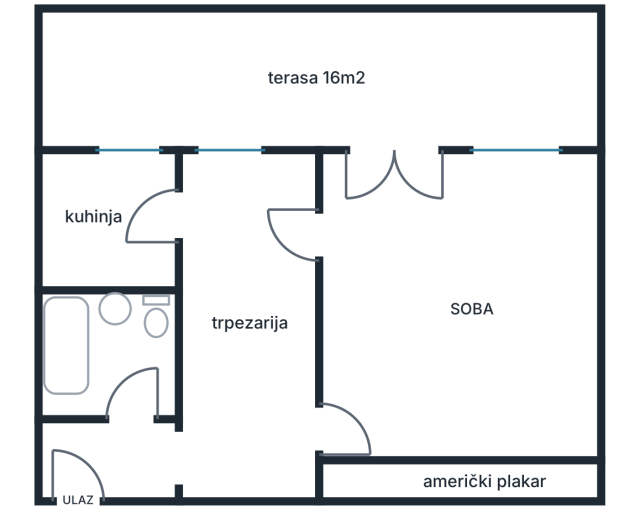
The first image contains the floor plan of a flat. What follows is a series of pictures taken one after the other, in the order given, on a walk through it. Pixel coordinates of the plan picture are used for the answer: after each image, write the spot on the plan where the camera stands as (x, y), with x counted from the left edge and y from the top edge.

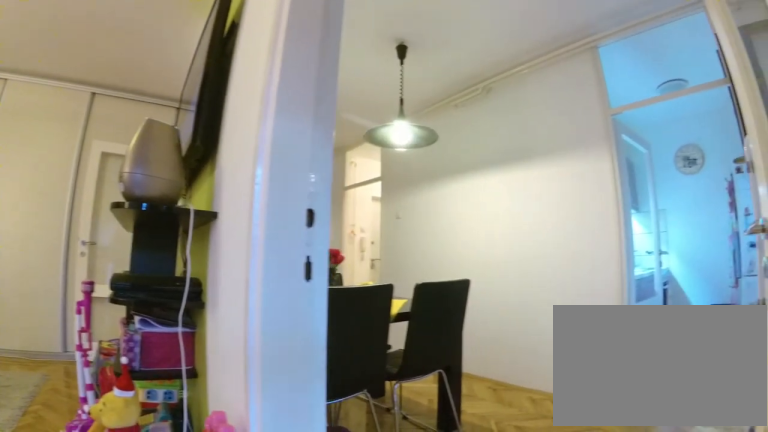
(416, 213)
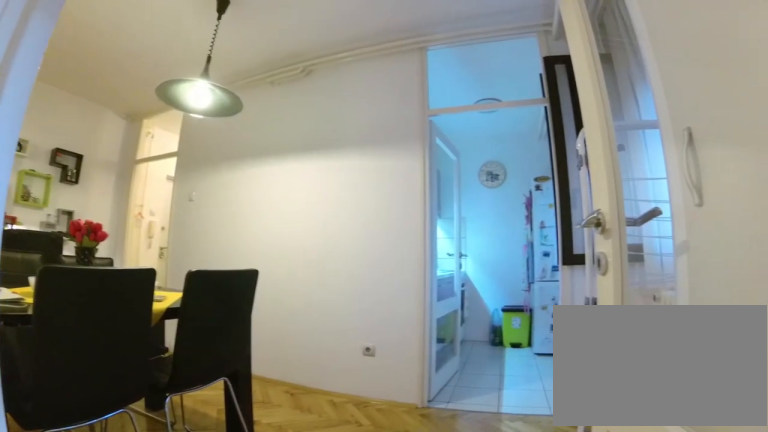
(380, 226)
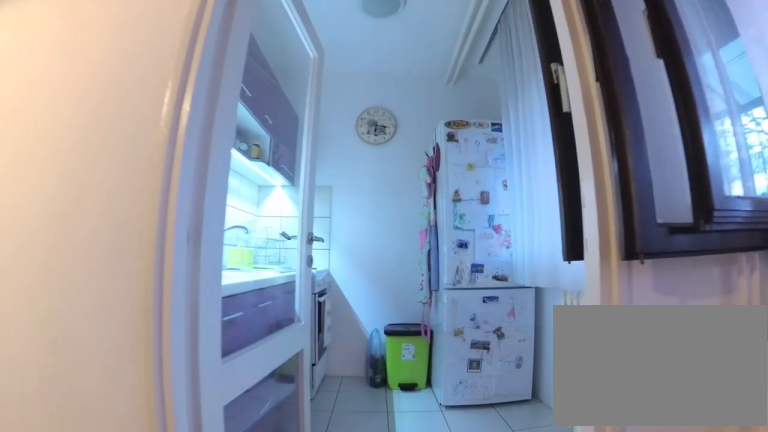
(263, 225)
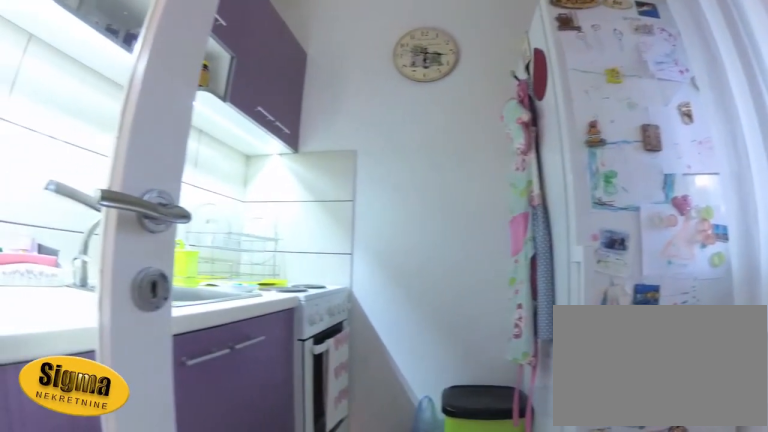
(159, 220)
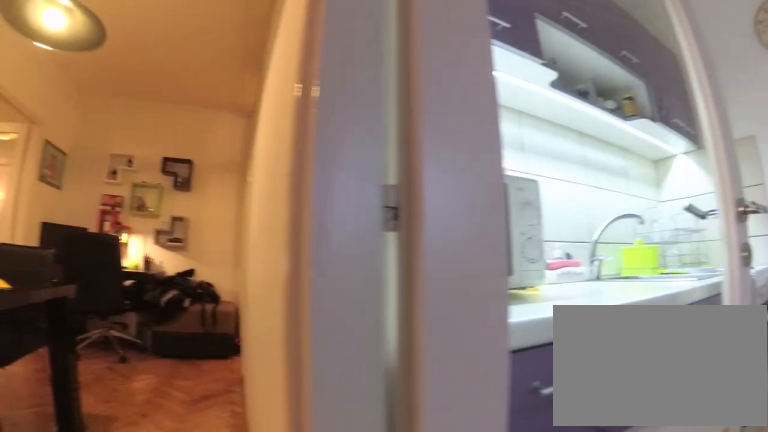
(189, 190)
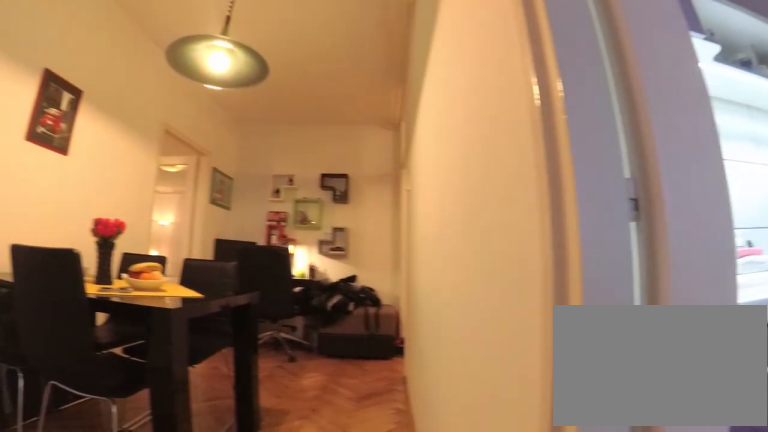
(188, 186)
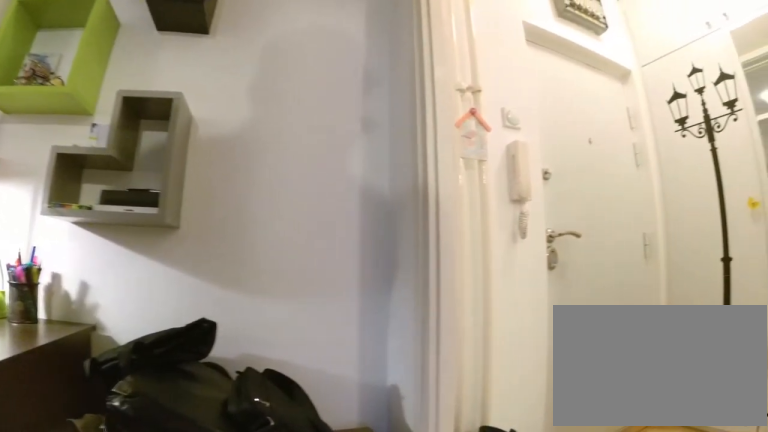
(222, 413)
